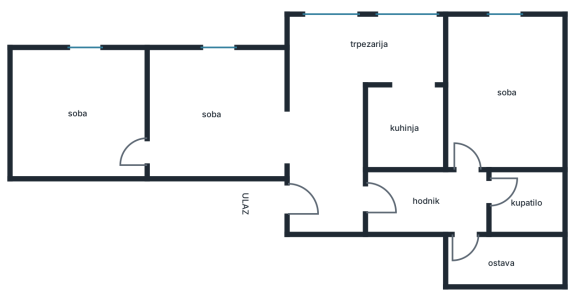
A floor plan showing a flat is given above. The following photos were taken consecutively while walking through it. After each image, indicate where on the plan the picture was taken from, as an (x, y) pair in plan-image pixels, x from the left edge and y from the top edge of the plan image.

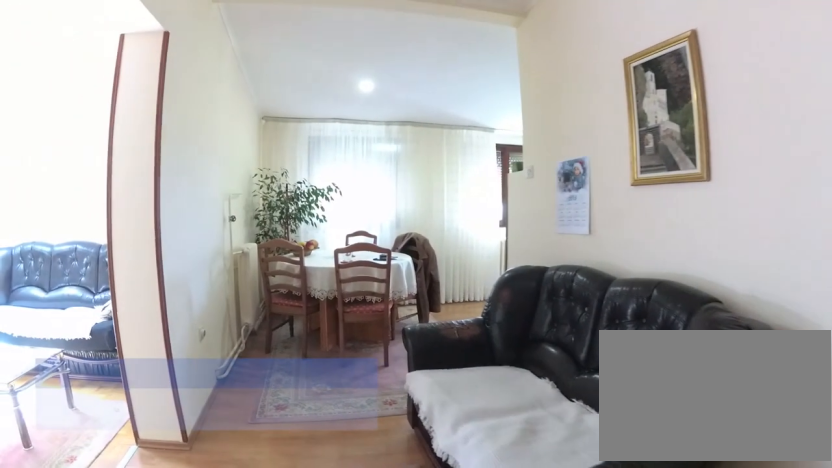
(323, 212)
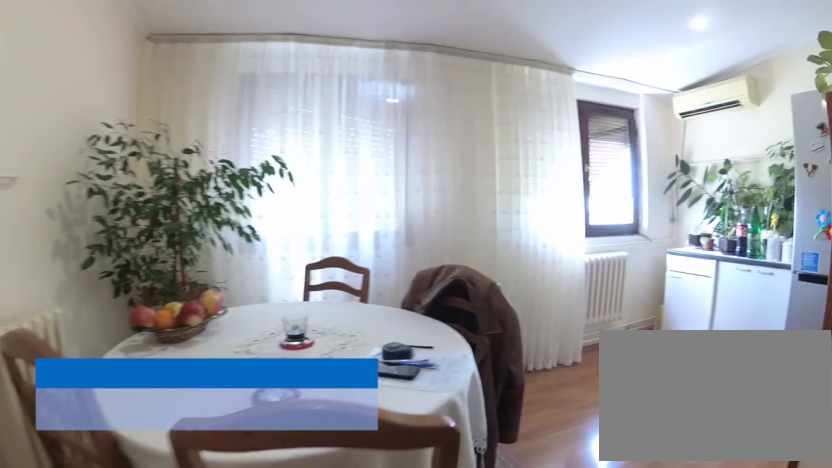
(325, 101)
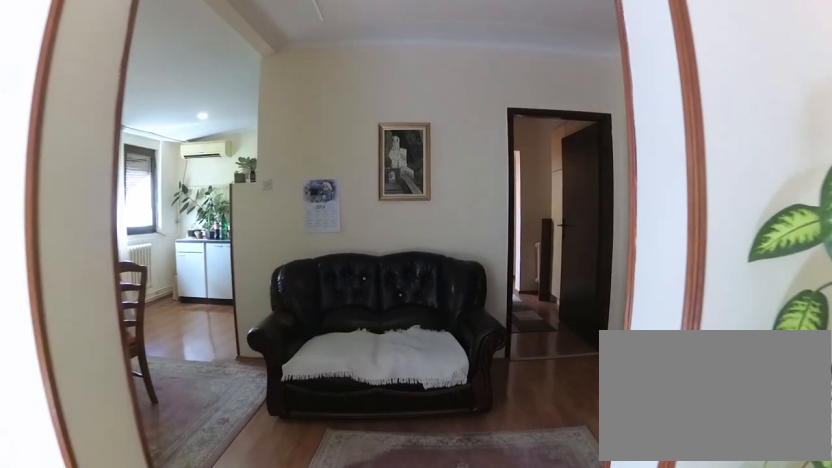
(273, 156)
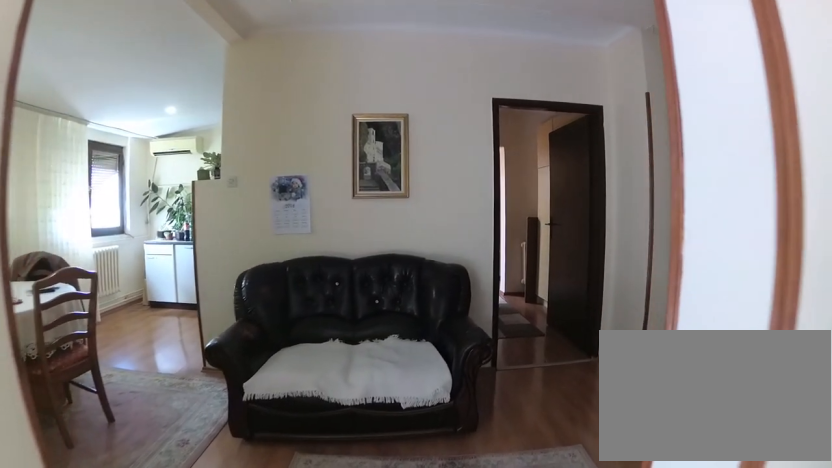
(277, 155)
